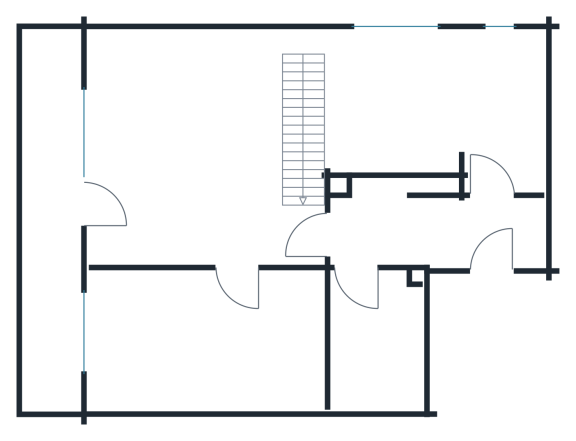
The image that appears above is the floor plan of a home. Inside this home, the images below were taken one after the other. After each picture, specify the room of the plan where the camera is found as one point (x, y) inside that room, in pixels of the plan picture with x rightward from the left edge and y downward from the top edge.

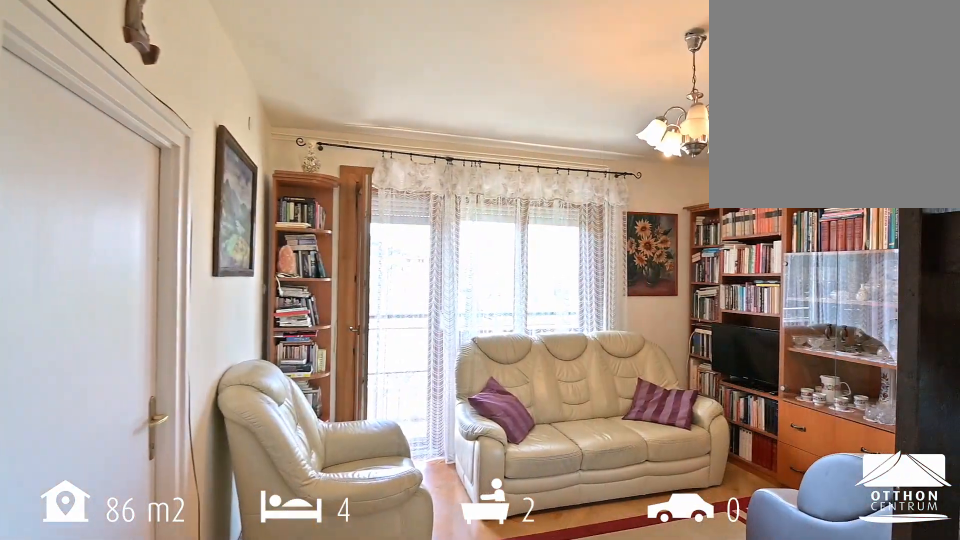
(206, 155)
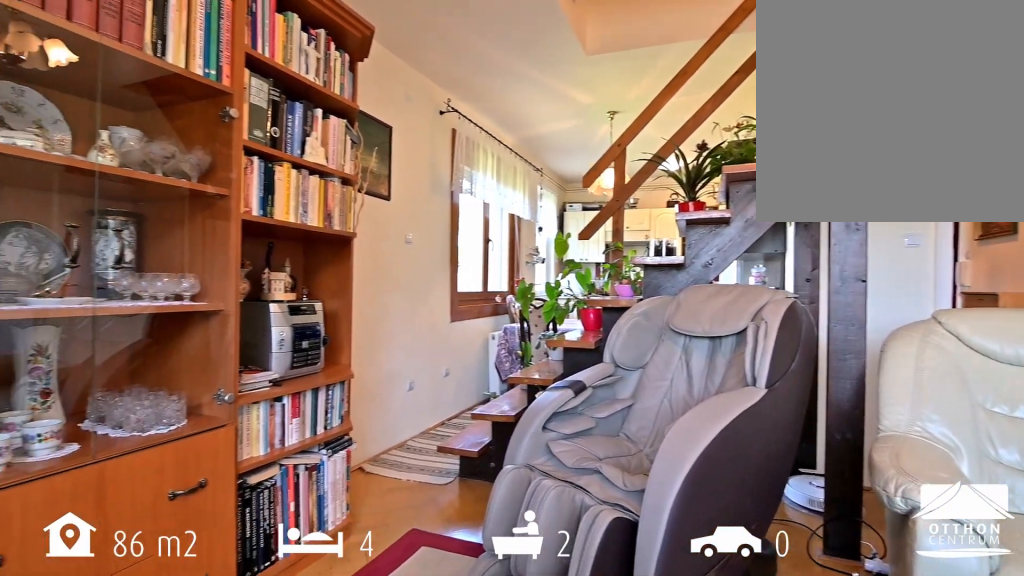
(206, 155)
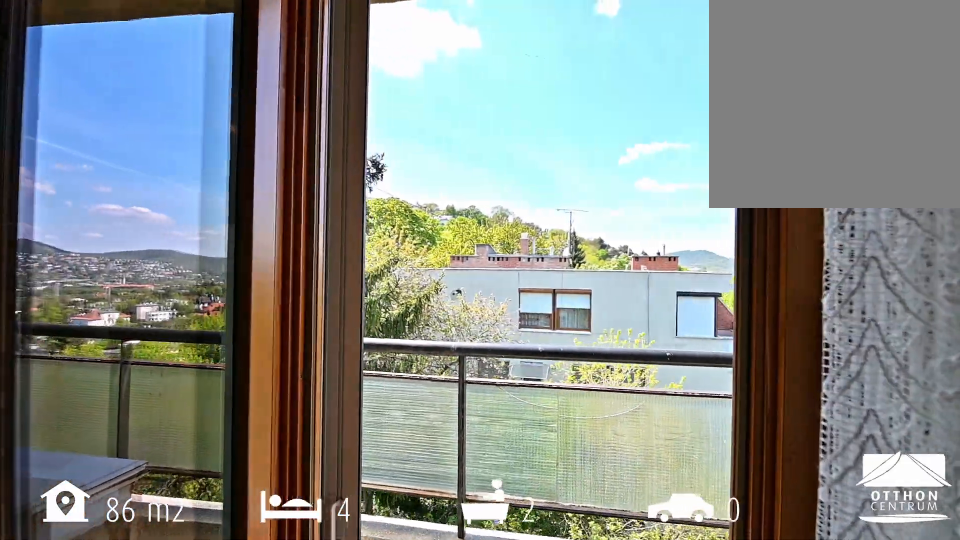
(51, 243)
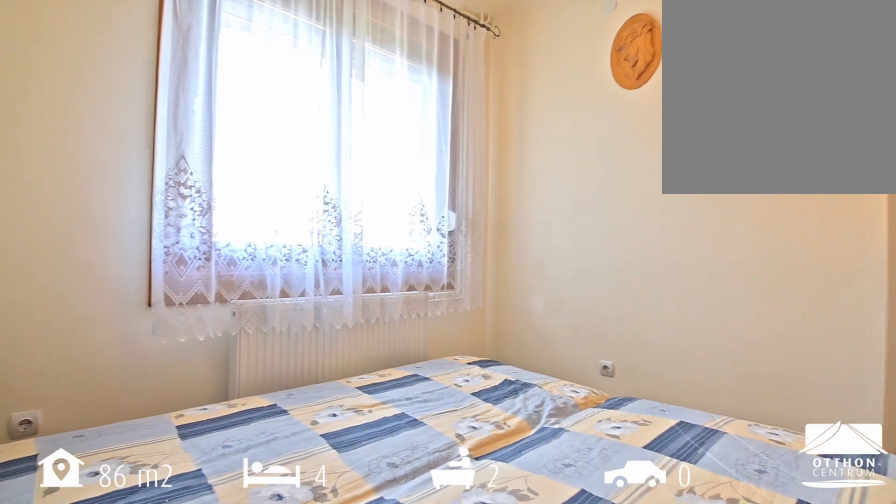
(211, 339)
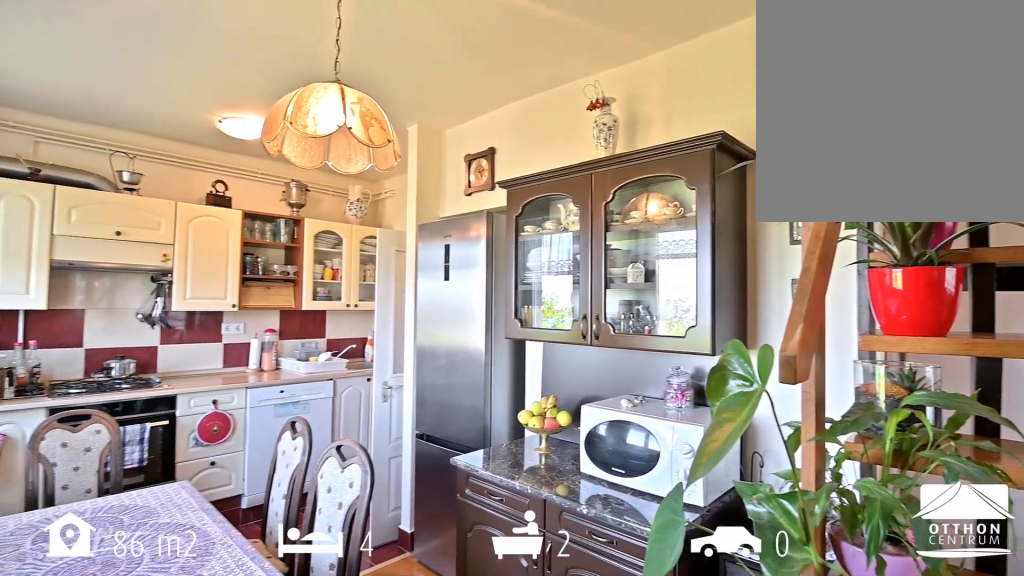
(302, 46)
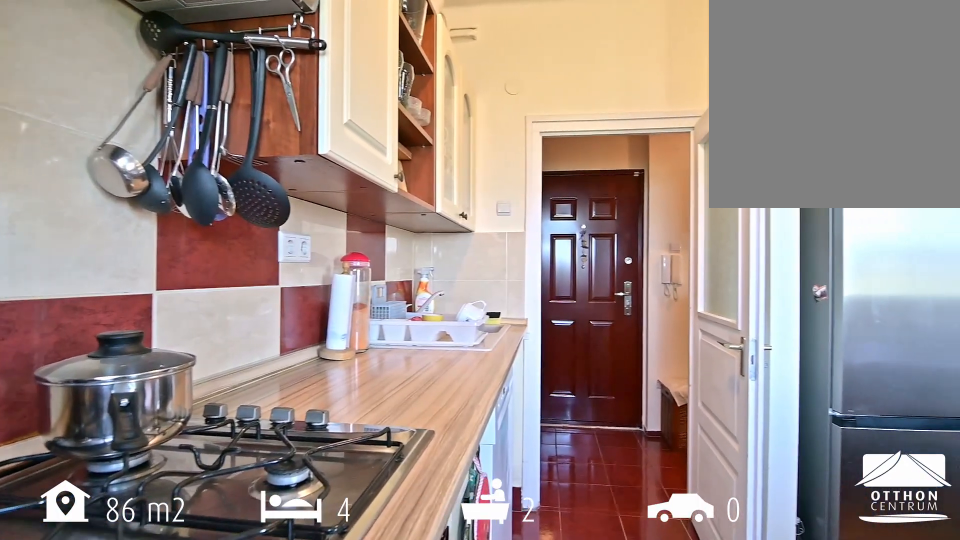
(440, 101)
